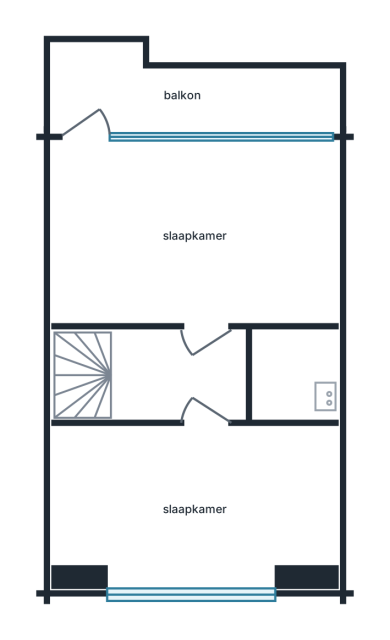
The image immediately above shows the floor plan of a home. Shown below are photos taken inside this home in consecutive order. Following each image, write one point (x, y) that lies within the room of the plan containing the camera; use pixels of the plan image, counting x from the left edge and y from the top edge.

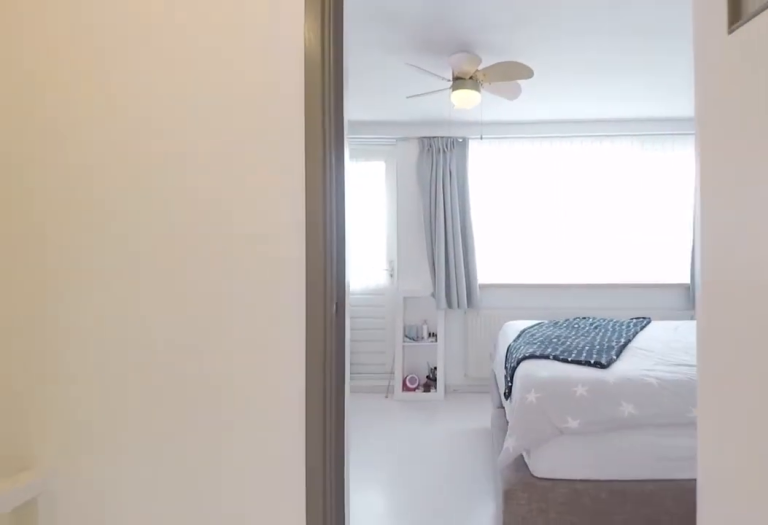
(177, 377)
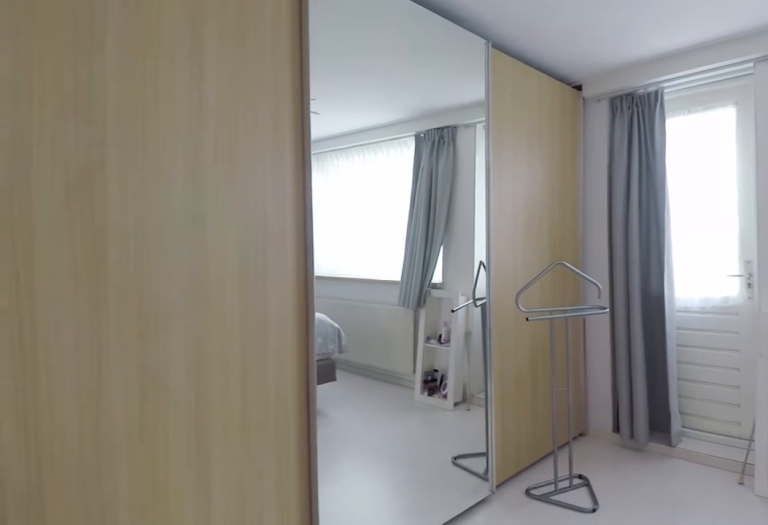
(195, 232)
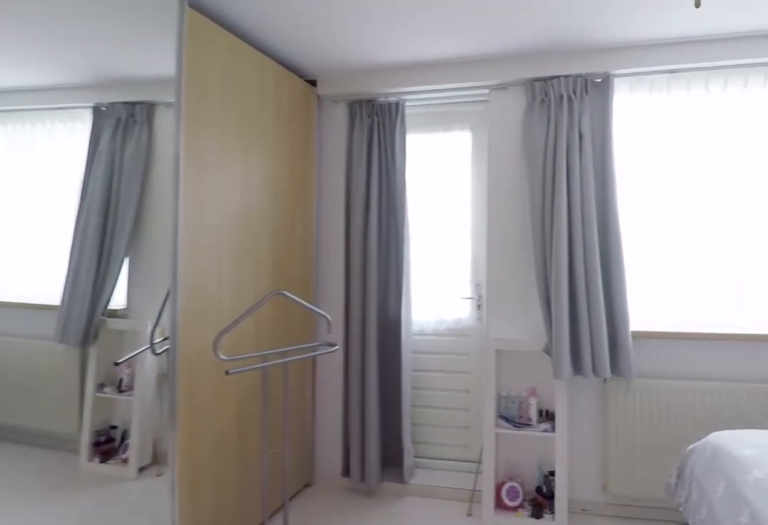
(195, 232)
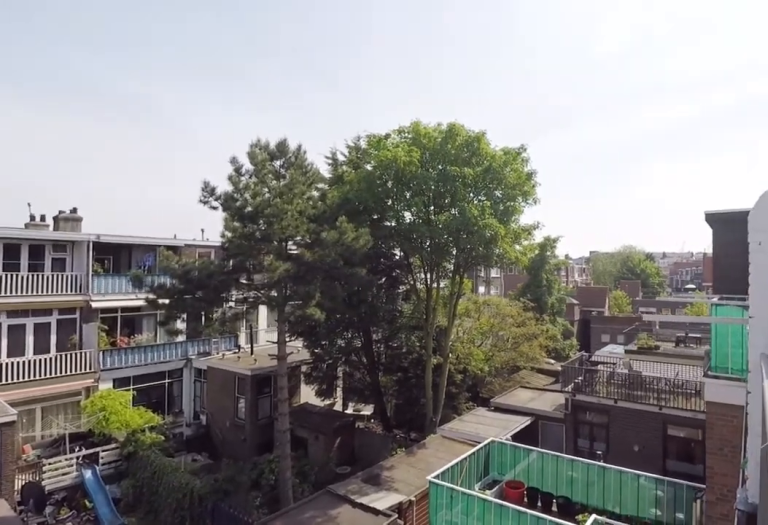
(181, 93)
